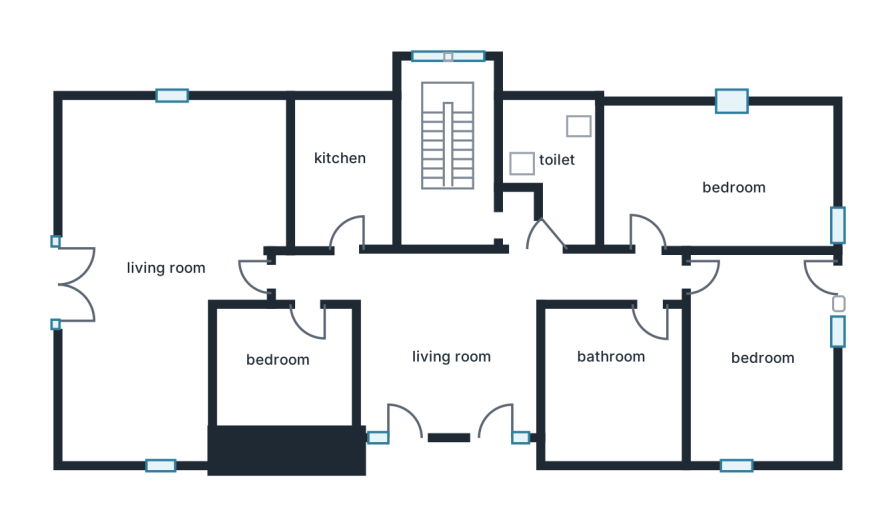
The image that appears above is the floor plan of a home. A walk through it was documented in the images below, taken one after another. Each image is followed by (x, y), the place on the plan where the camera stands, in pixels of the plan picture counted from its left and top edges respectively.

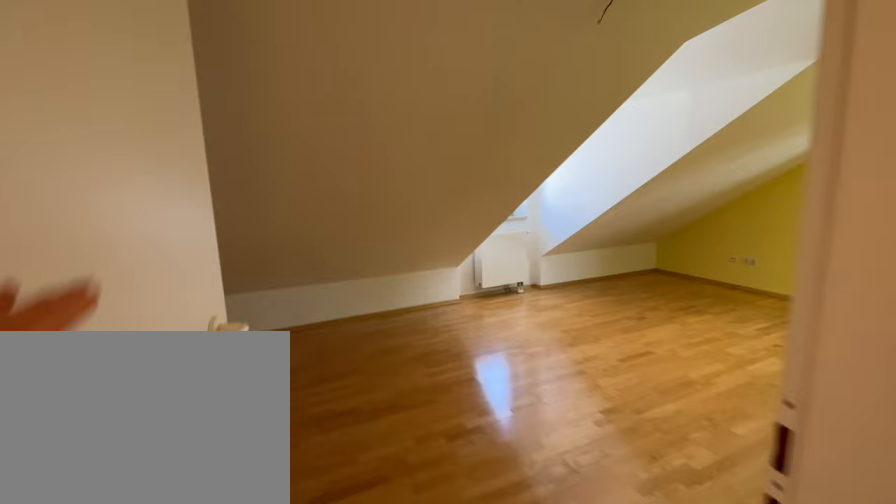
(634, 218)
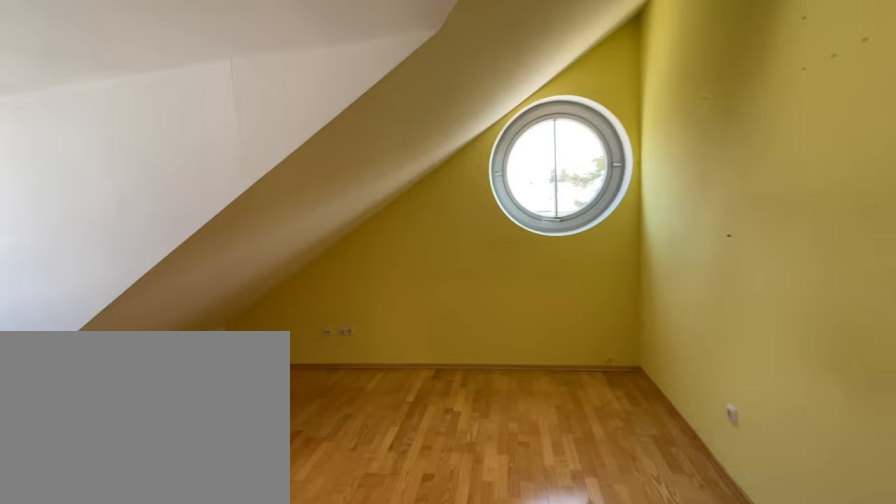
(682, 195)
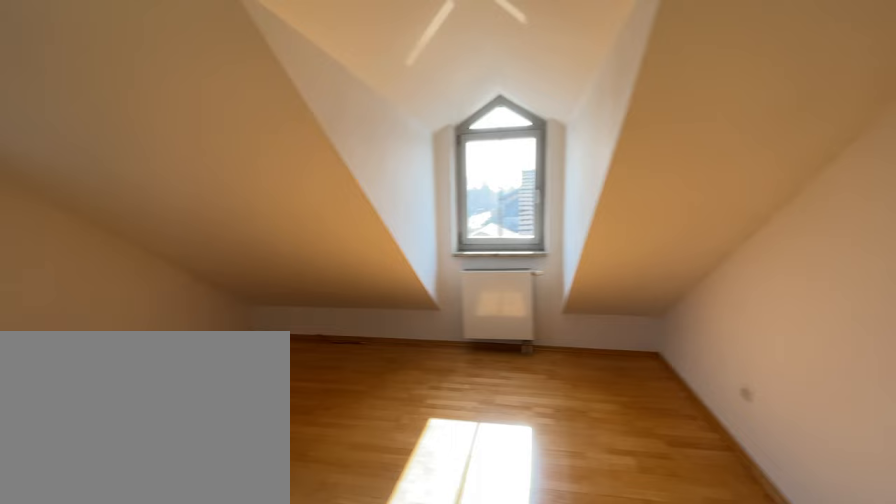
(731, 347)
